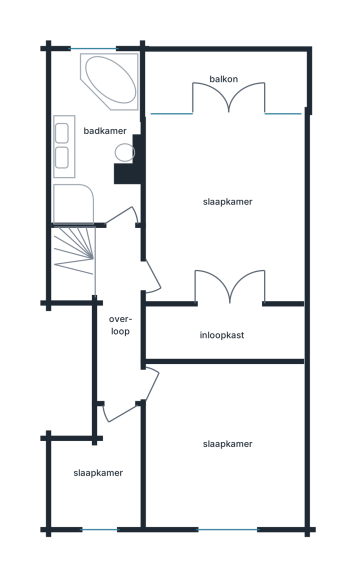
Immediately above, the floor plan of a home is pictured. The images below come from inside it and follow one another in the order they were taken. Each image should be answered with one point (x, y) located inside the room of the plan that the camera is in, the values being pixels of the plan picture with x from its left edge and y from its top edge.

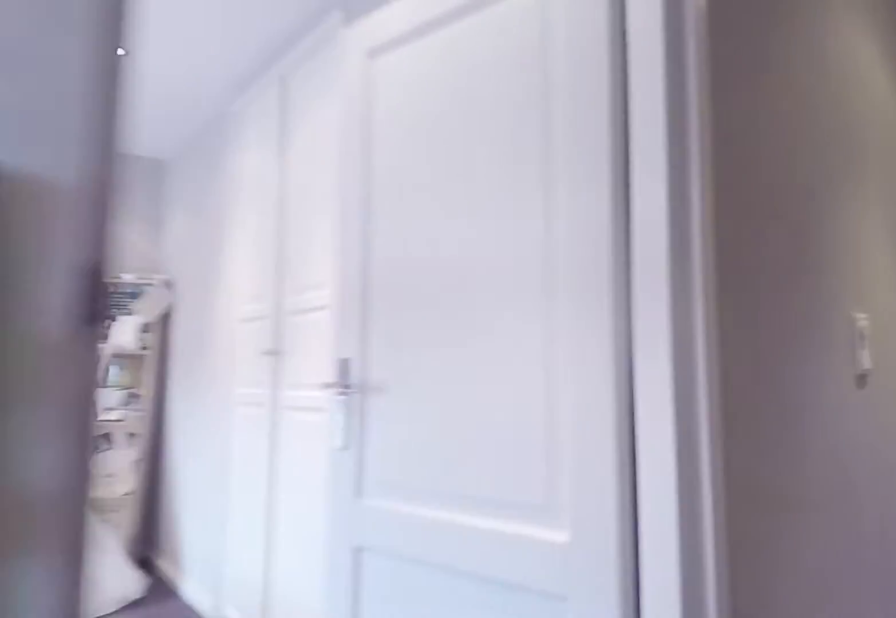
(119, 312)
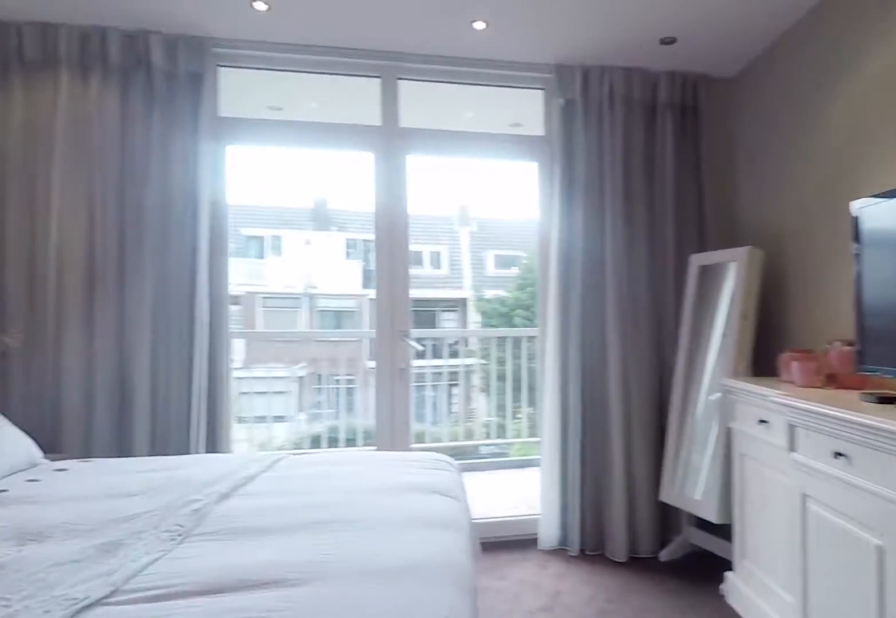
(224, 245)
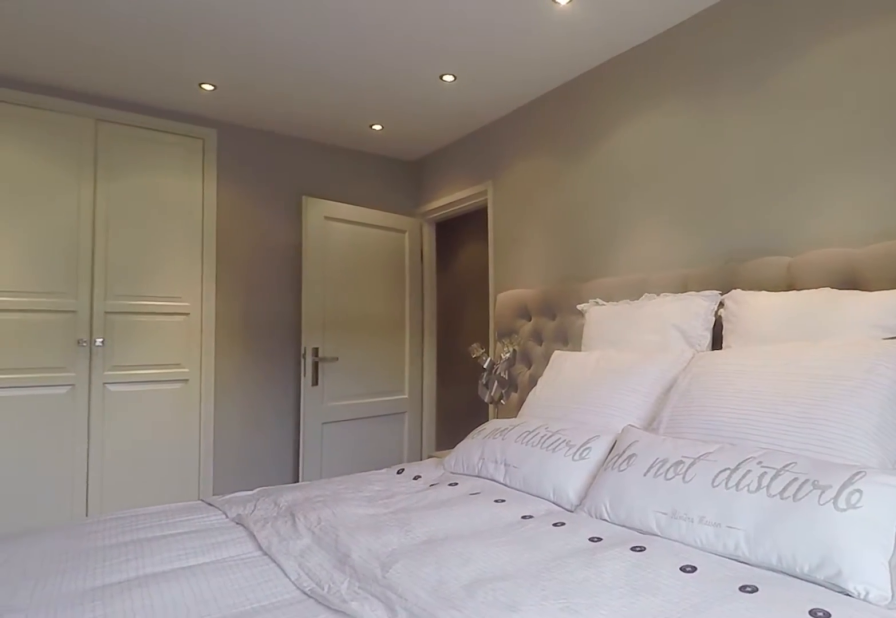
(224, 245)
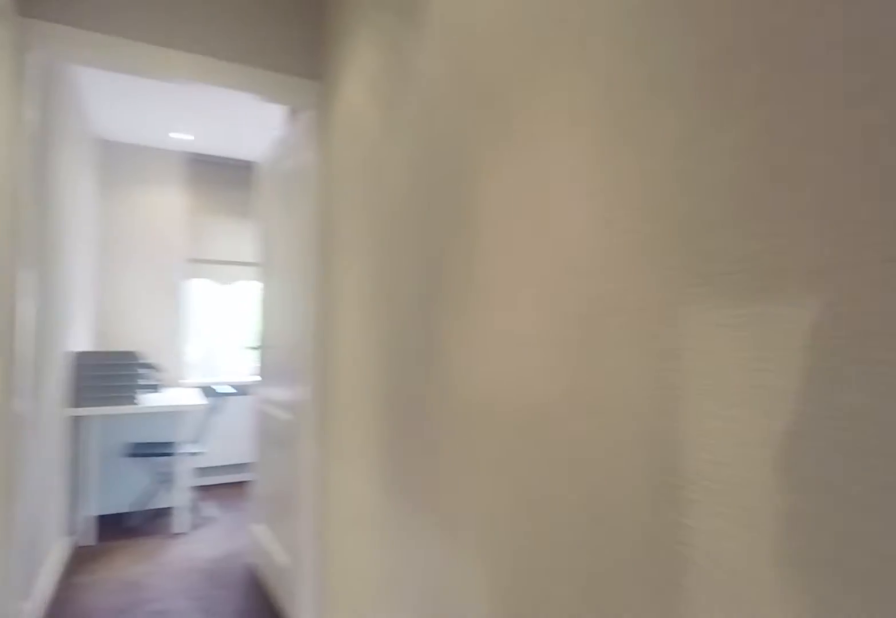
(119, 312)
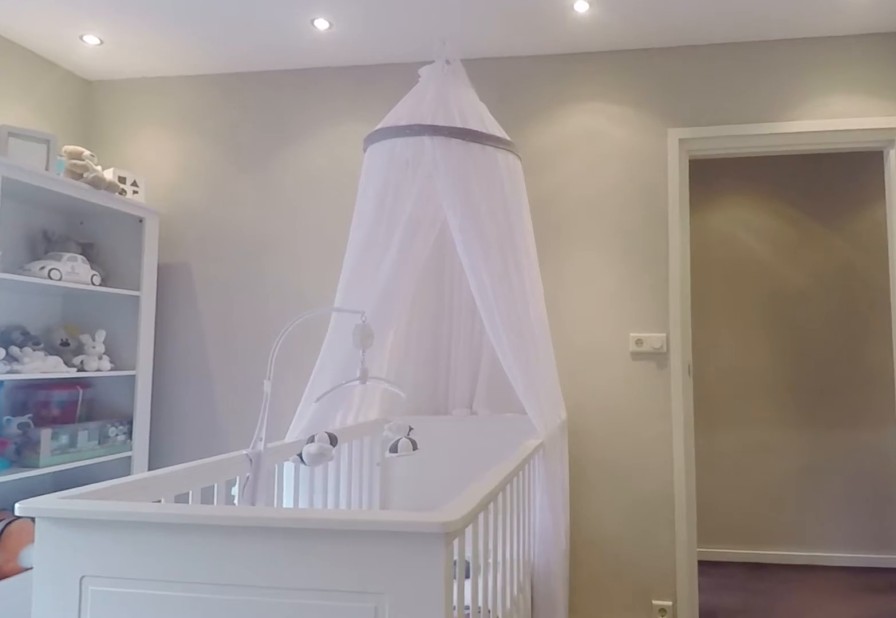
(179, 469)
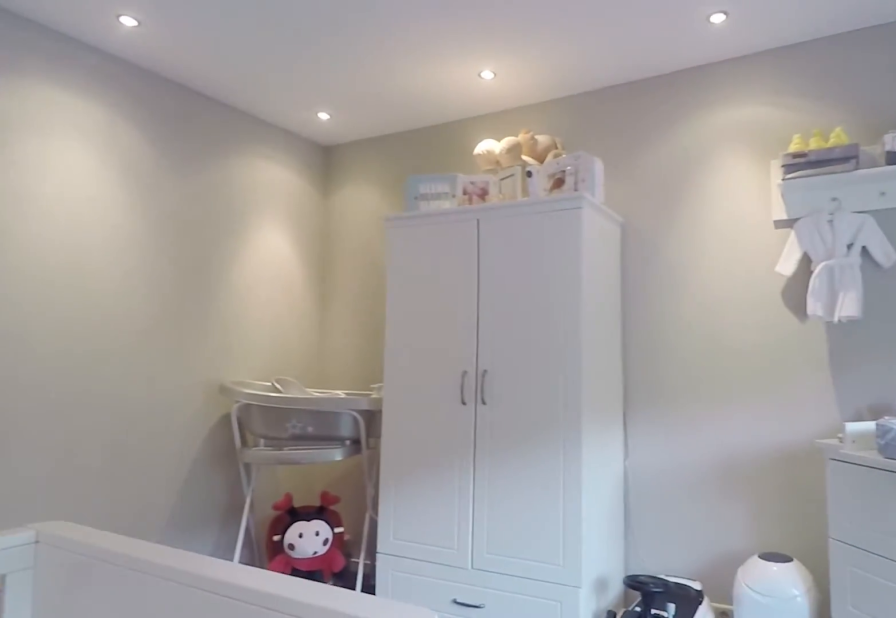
(179, 469)
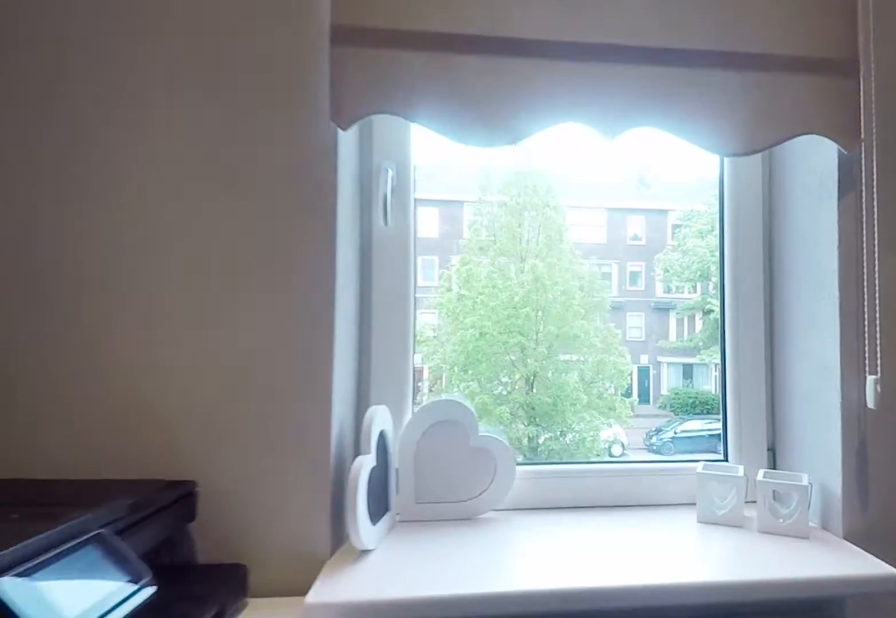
(101, 474)
